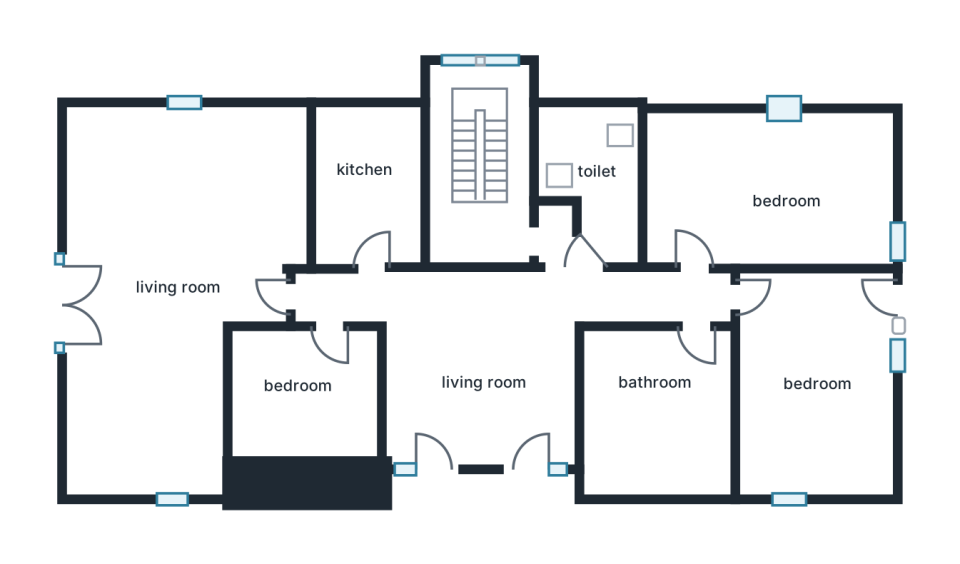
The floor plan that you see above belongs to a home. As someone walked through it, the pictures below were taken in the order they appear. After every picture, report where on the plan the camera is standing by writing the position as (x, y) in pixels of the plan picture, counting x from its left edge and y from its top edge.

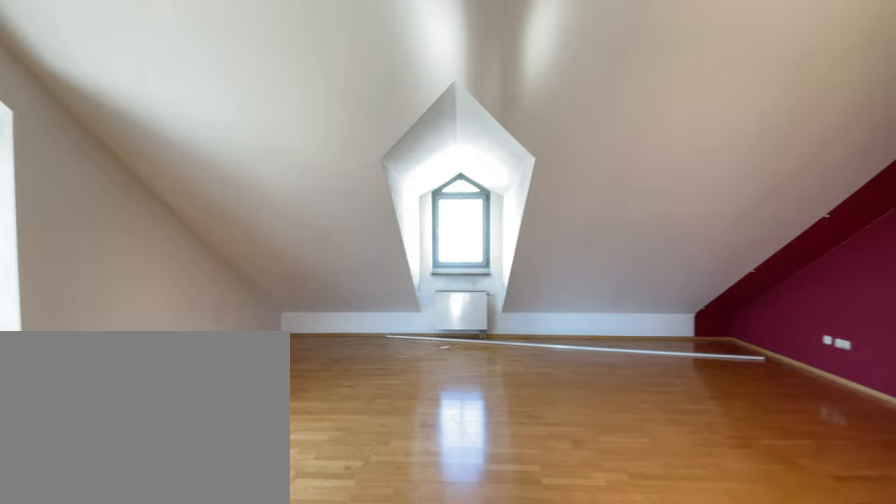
(201, 238)
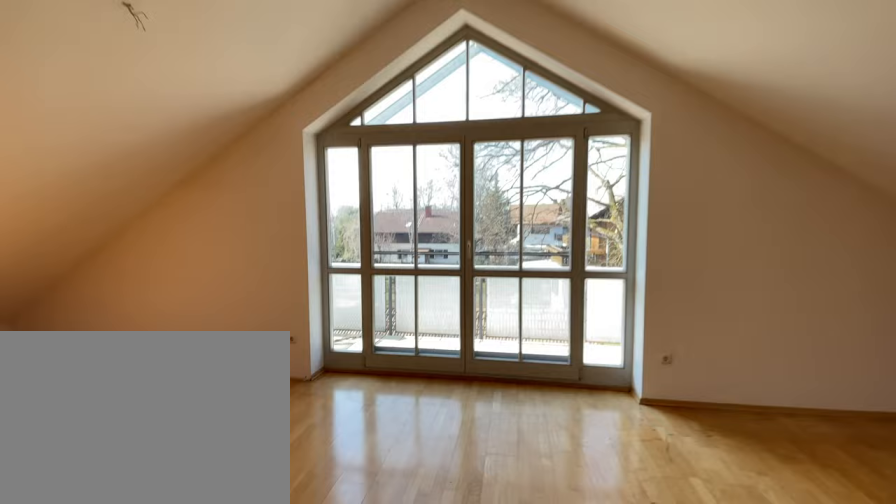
(94, 286)
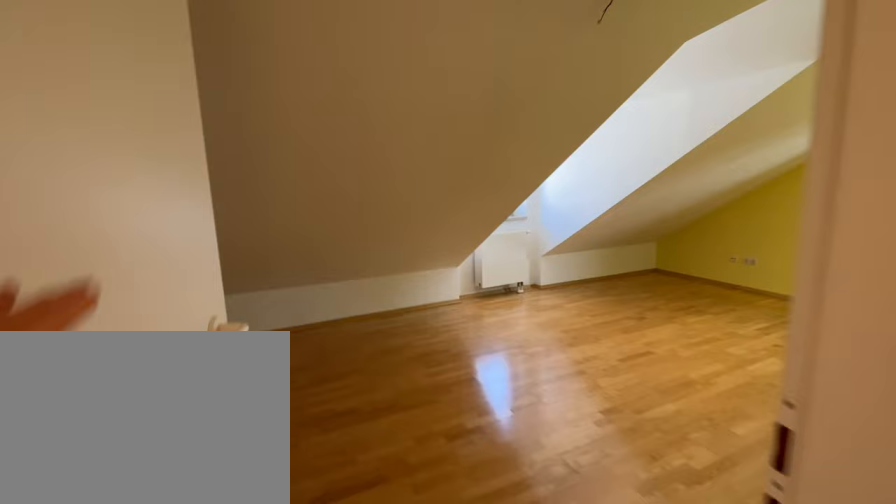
(679, 234)
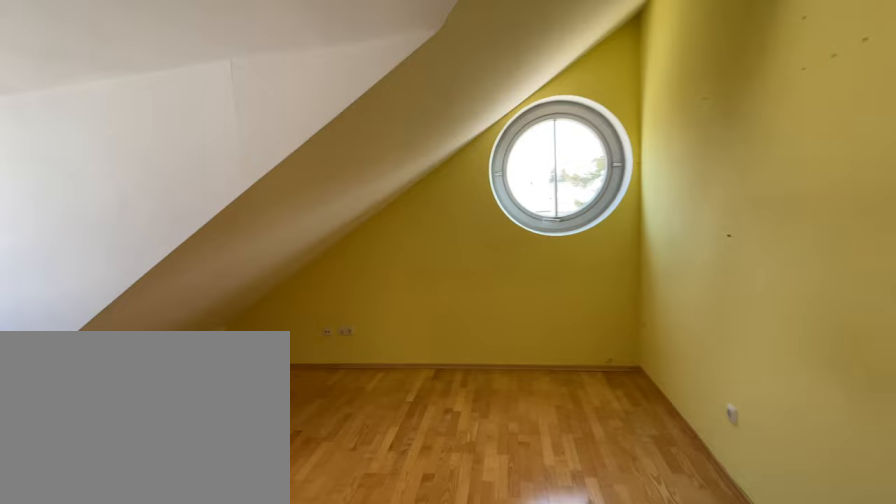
(731, 209)
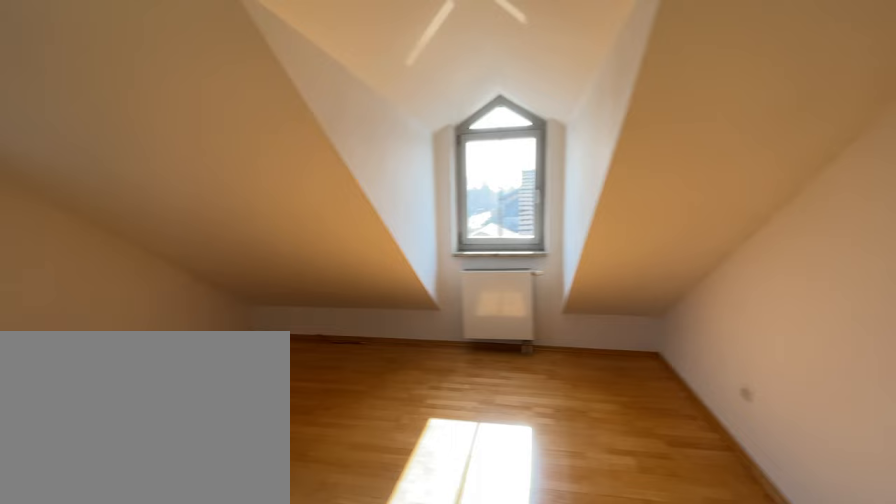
(783, 372)
